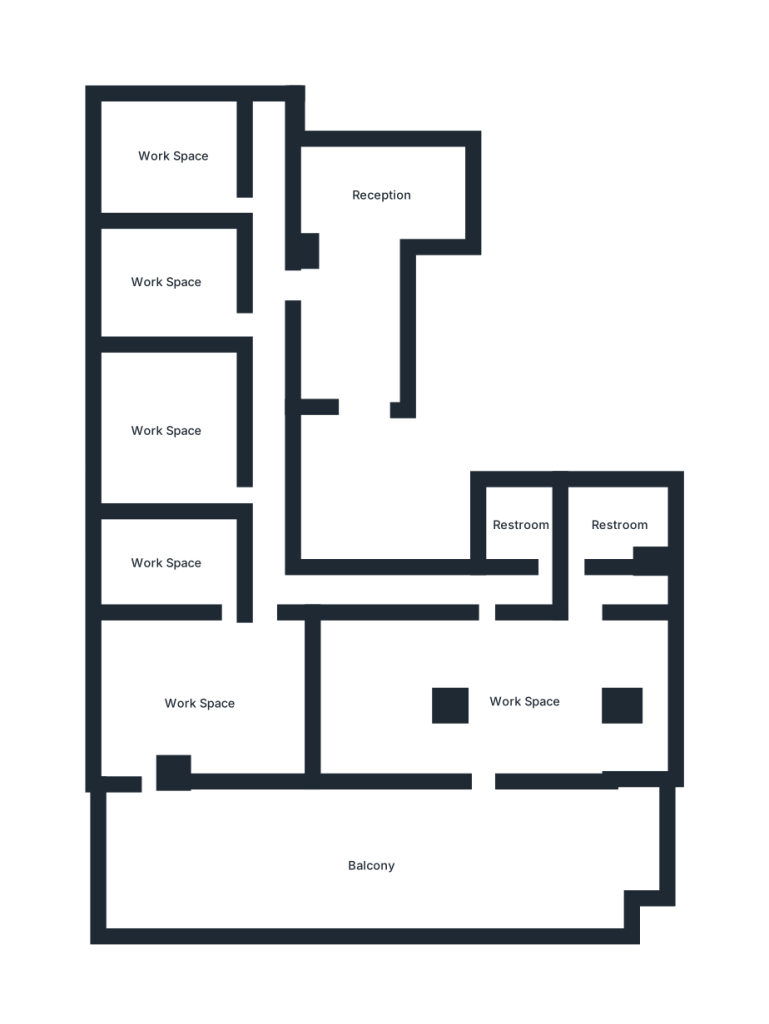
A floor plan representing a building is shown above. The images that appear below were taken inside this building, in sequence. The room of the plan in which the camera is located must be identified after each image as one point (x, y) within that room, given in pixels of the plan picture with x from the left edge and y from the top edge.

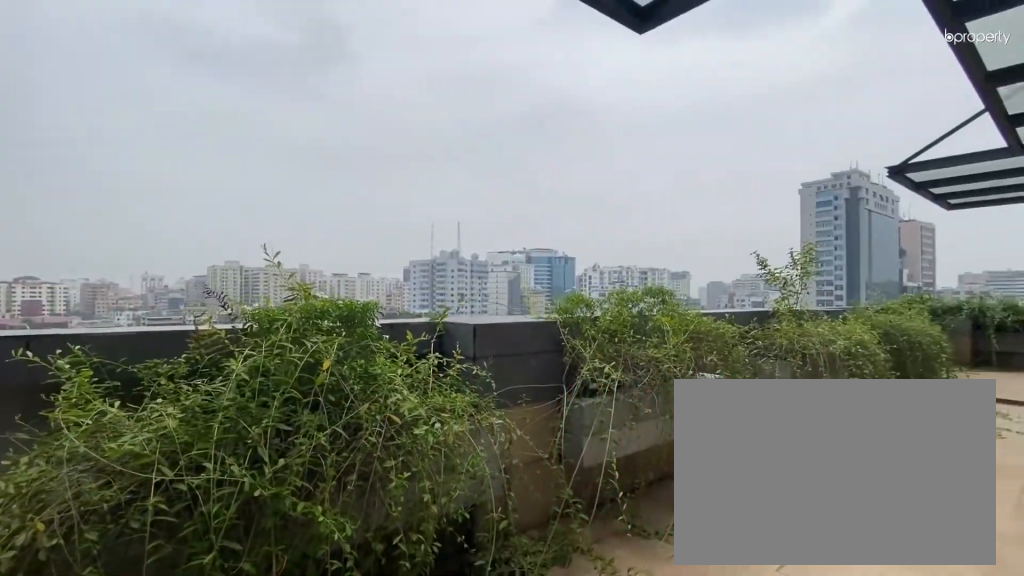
(449, 875)
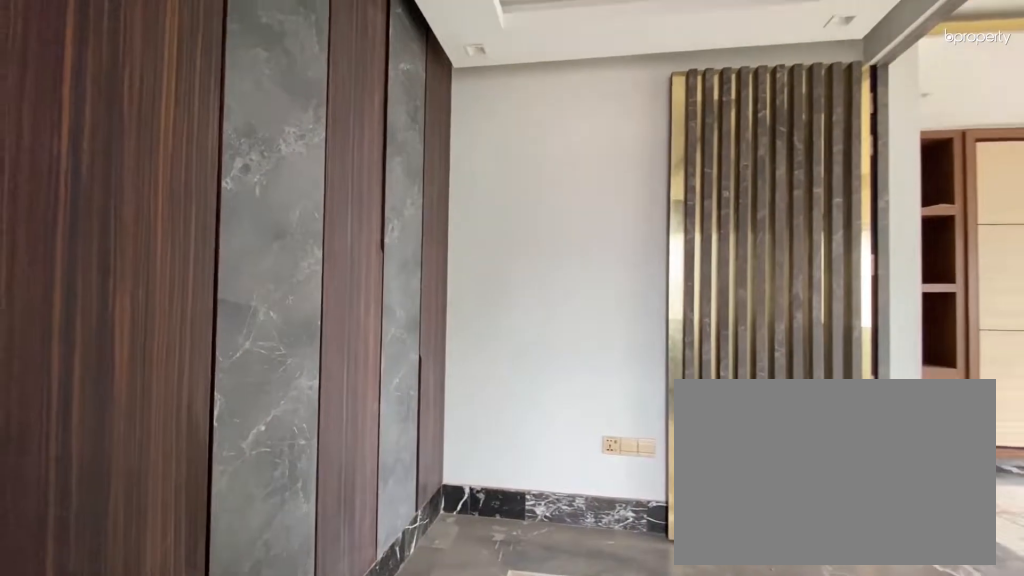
(165, 563)
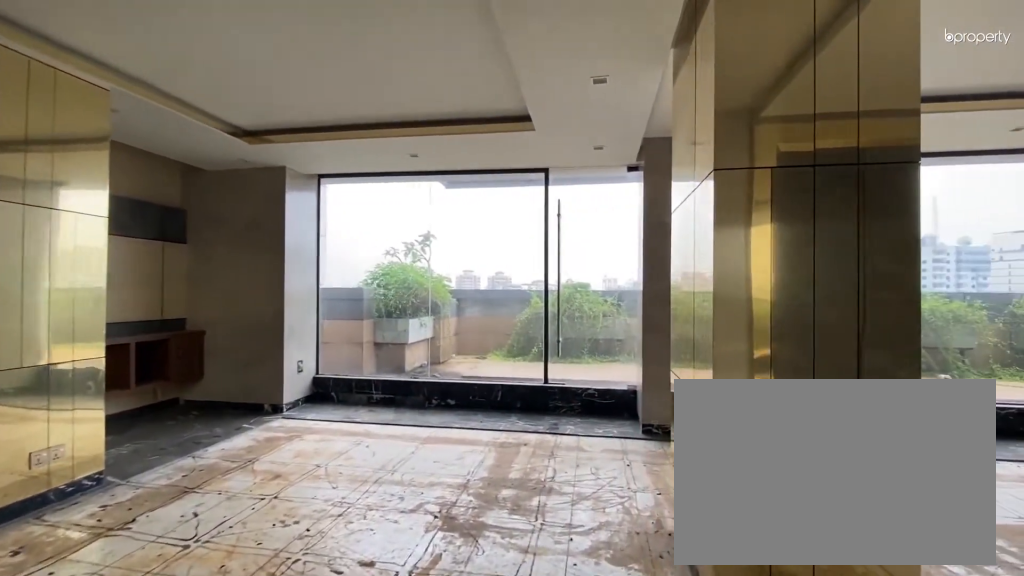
(502, 694)
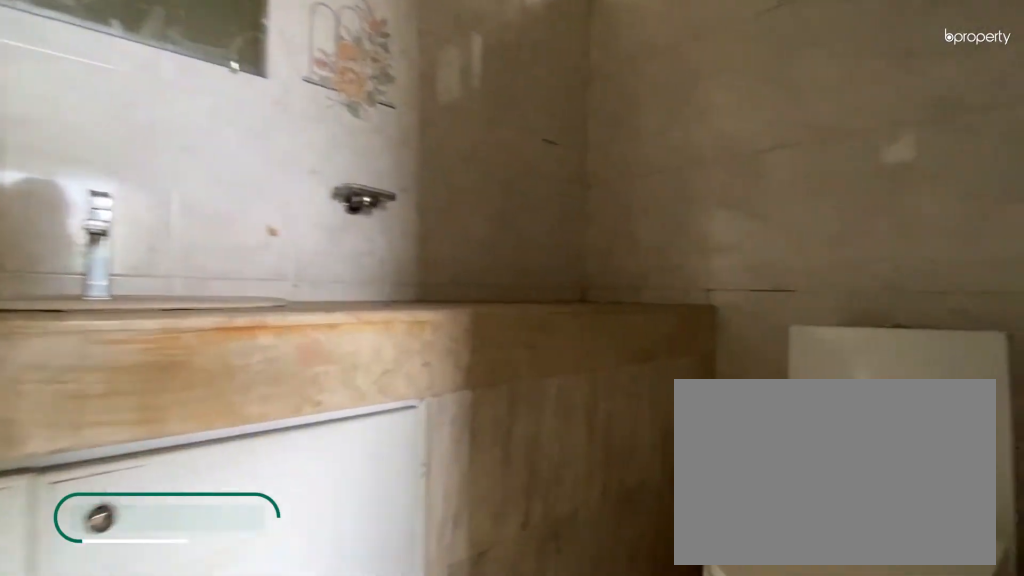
(610, 528)
